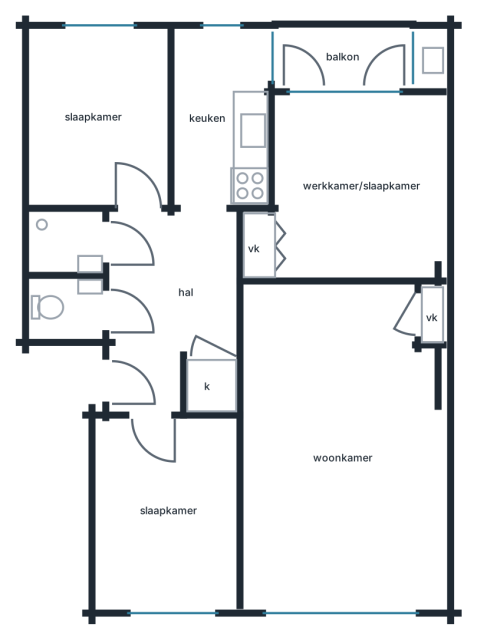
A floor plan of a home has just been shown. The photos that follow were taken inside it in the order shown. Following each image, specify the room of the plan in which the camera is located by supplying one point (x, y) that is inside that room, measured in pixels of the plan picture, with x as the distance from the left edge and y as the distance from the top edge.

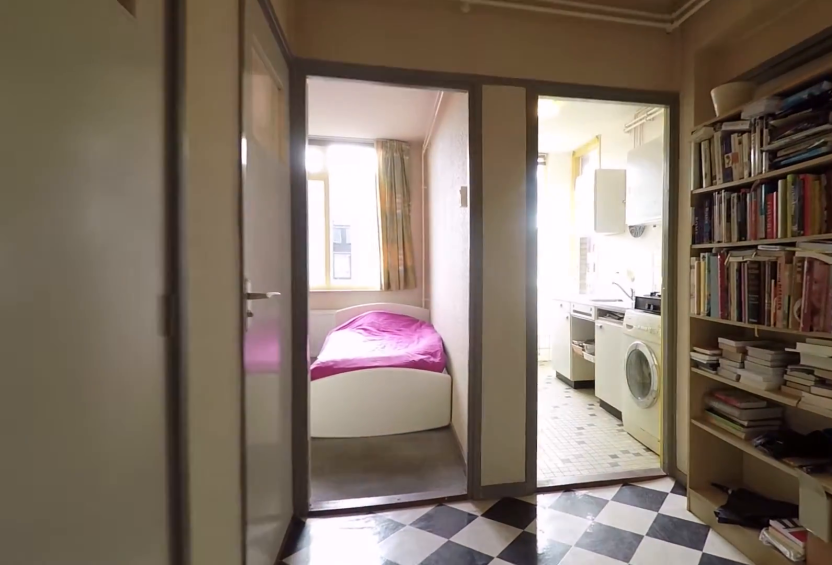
(166, 300)
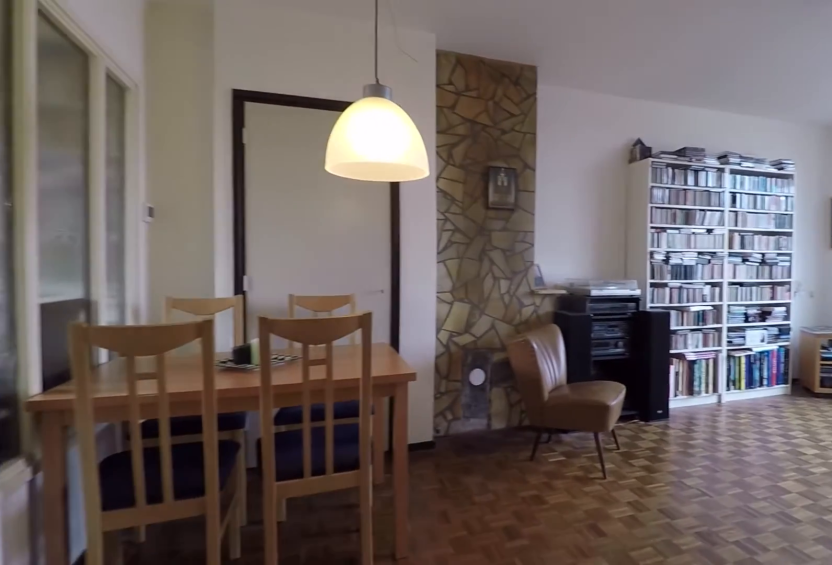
(340, 451)
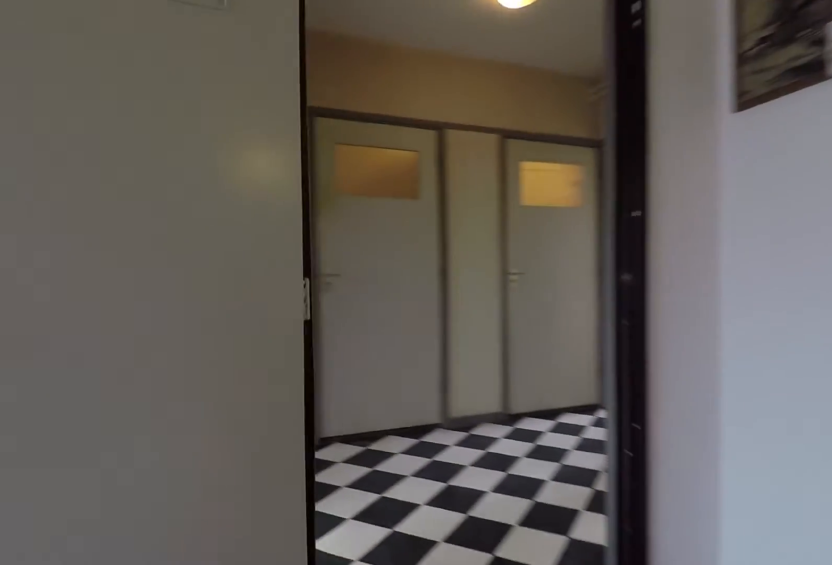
(340, 451)
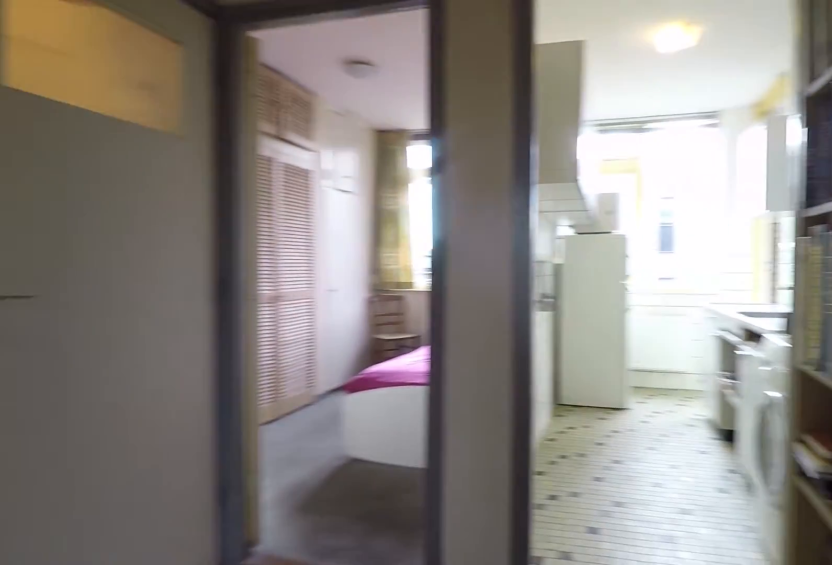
(167, 301)
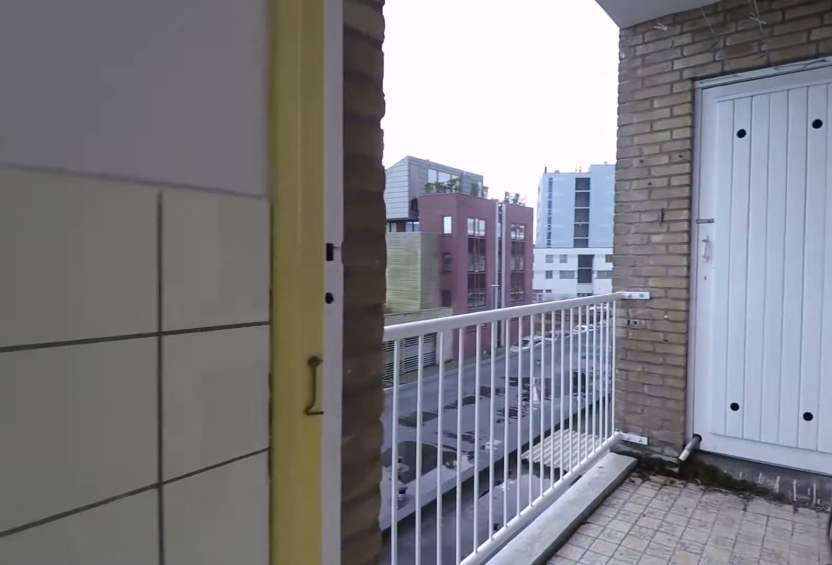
(227, 133)
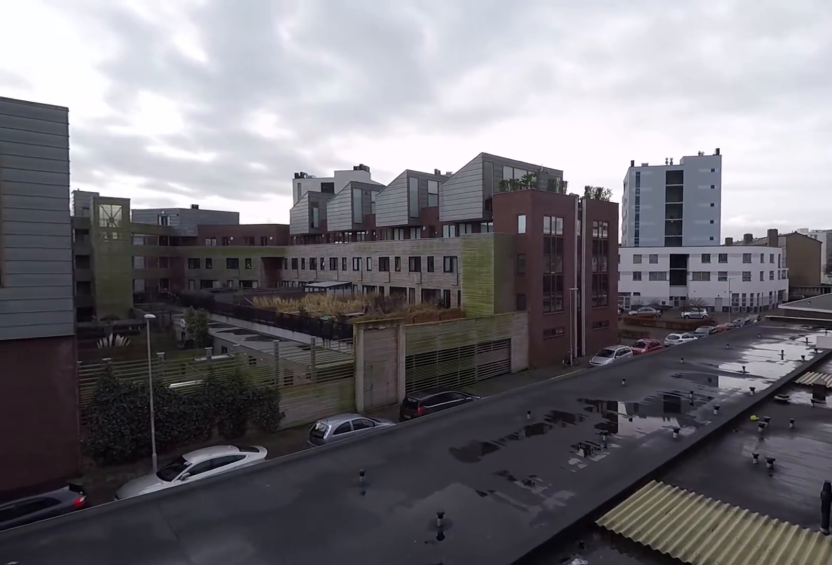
(342, 55)
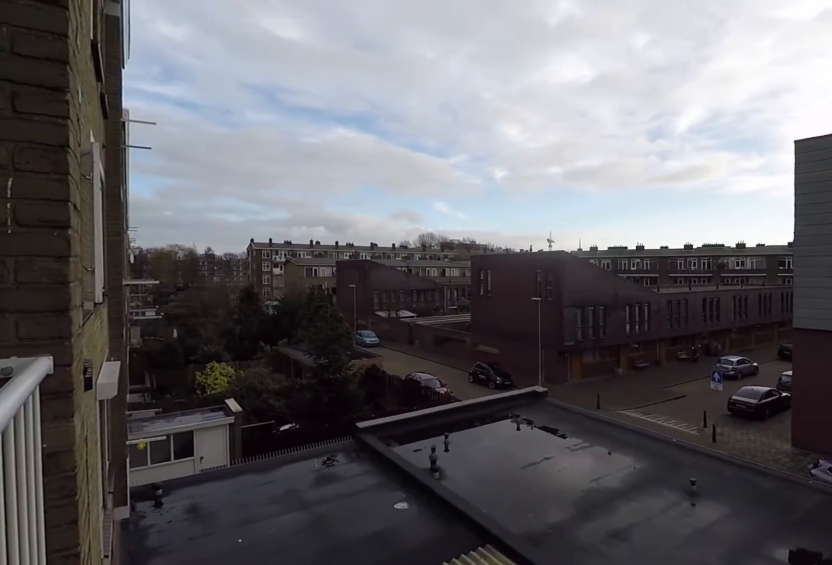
(342, 55)
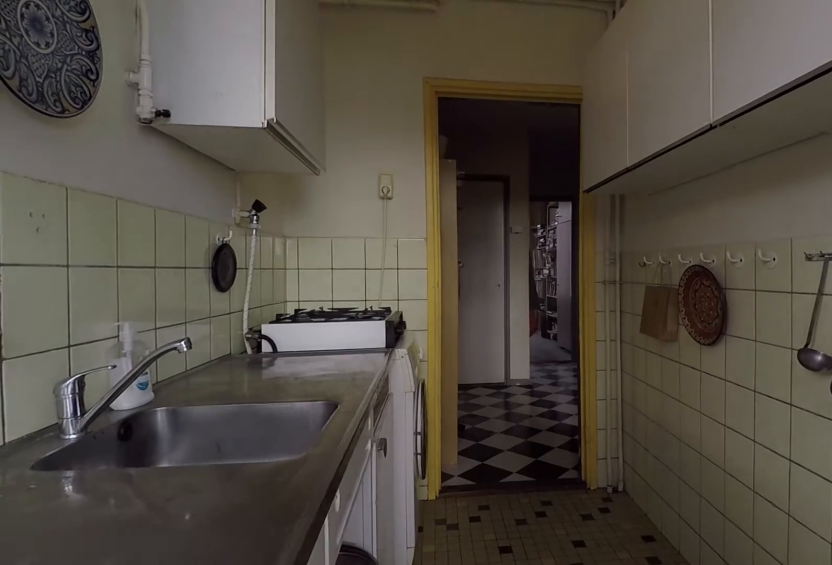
(222, 120)
